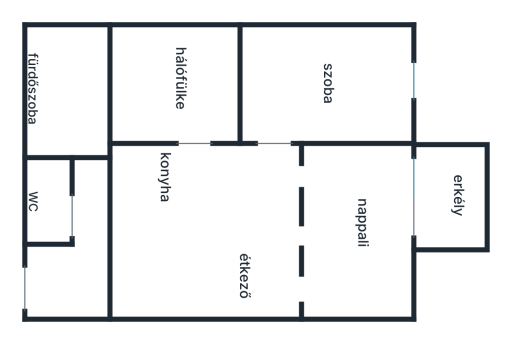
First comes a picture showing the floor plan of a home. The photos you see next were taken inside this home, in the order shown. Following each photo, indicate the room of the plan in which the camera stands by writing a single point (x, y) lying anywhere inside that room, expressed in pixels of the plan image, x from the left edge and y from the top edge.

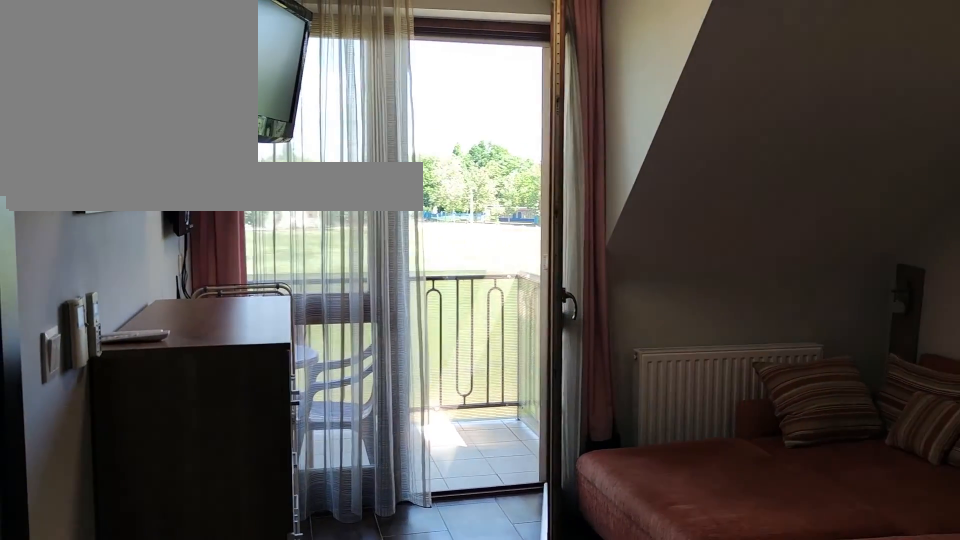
(364, 237)
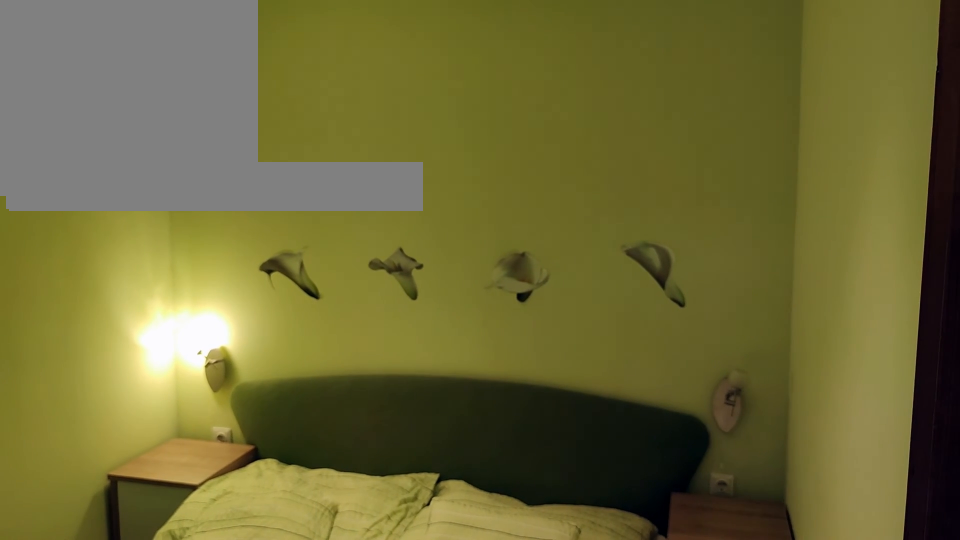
(168, 76)
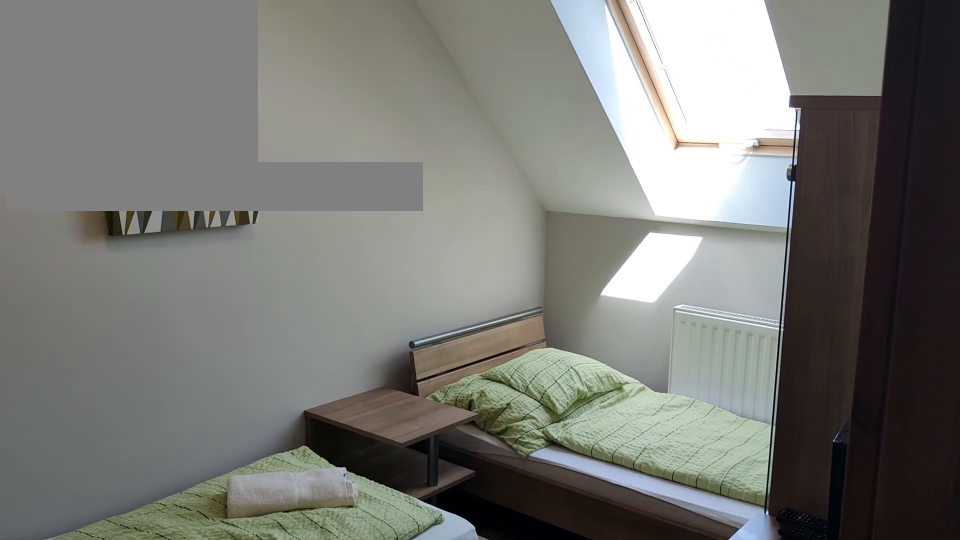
(328, 76)
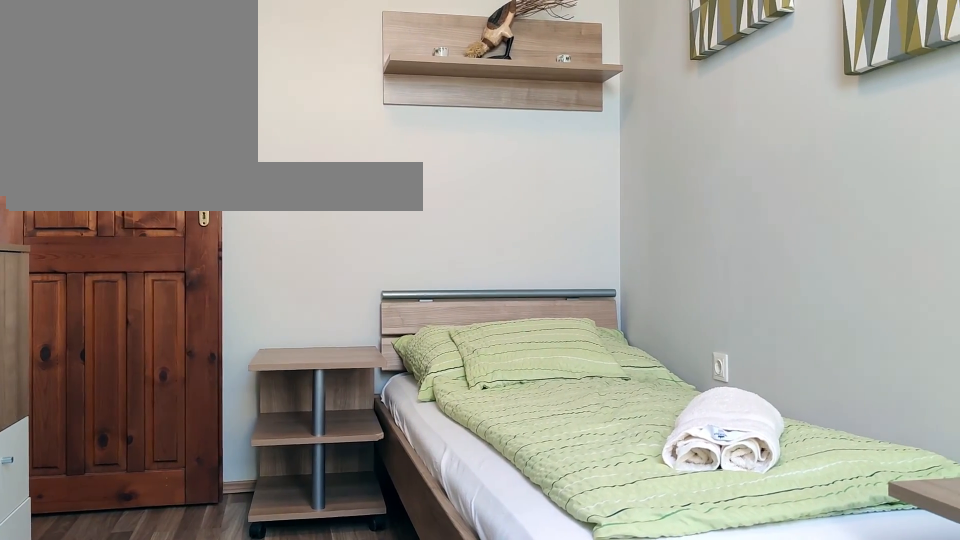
(328, 76)
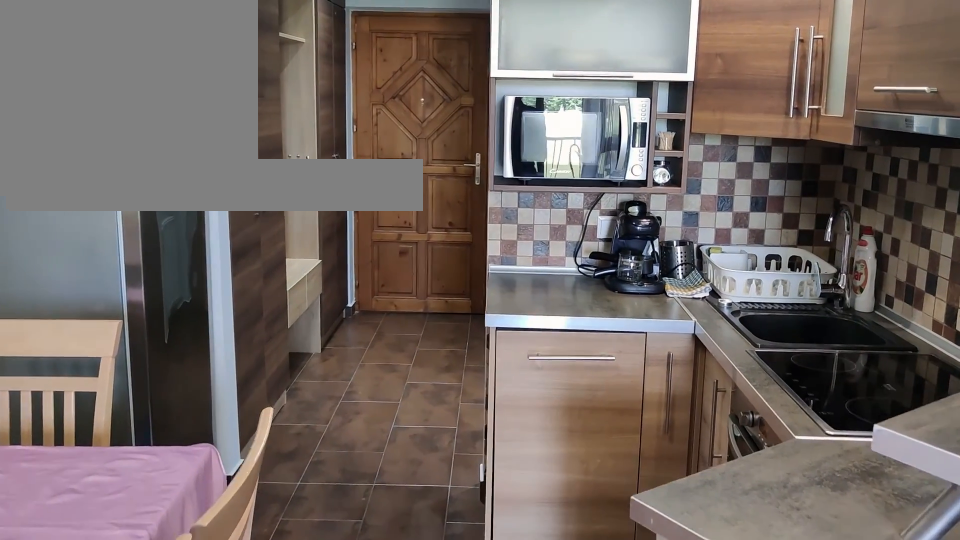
(200, 238)
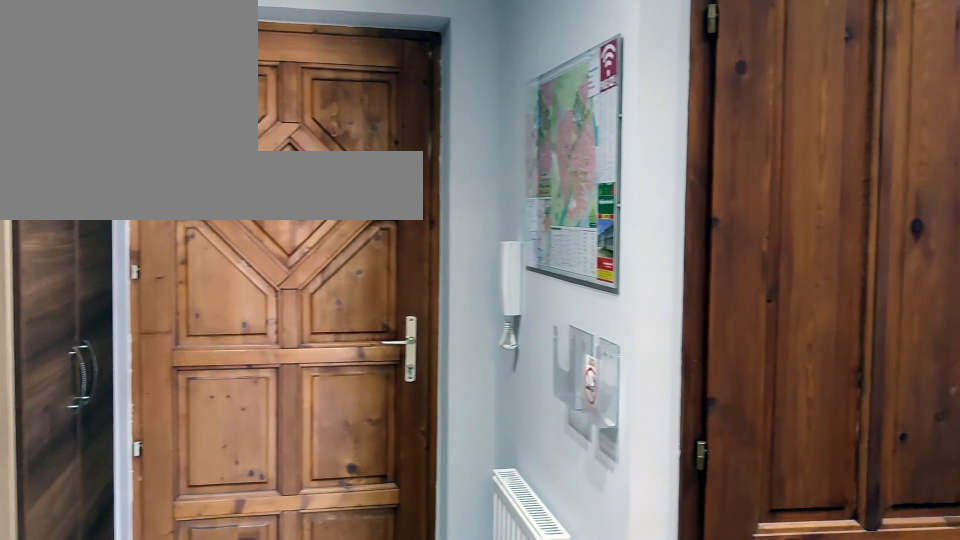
(47, 277)
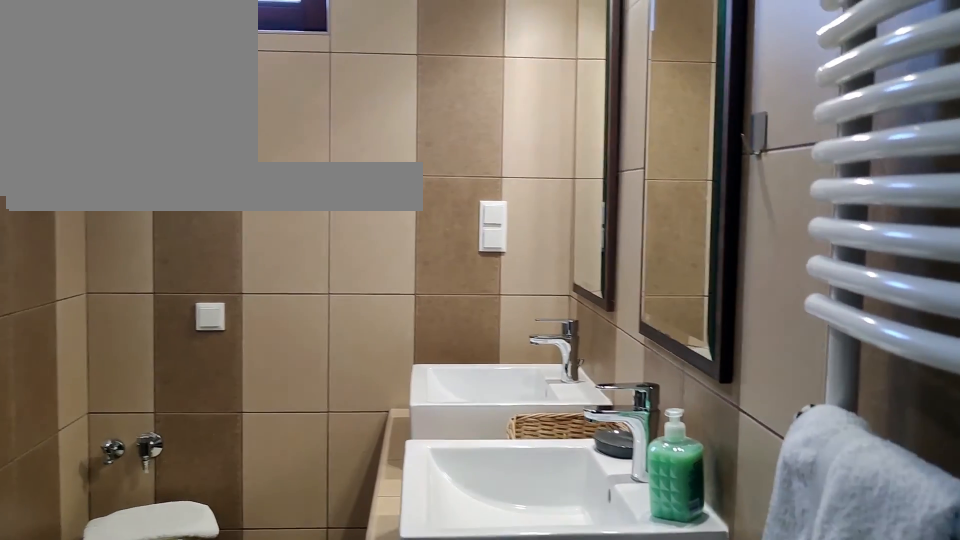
(46, 91)
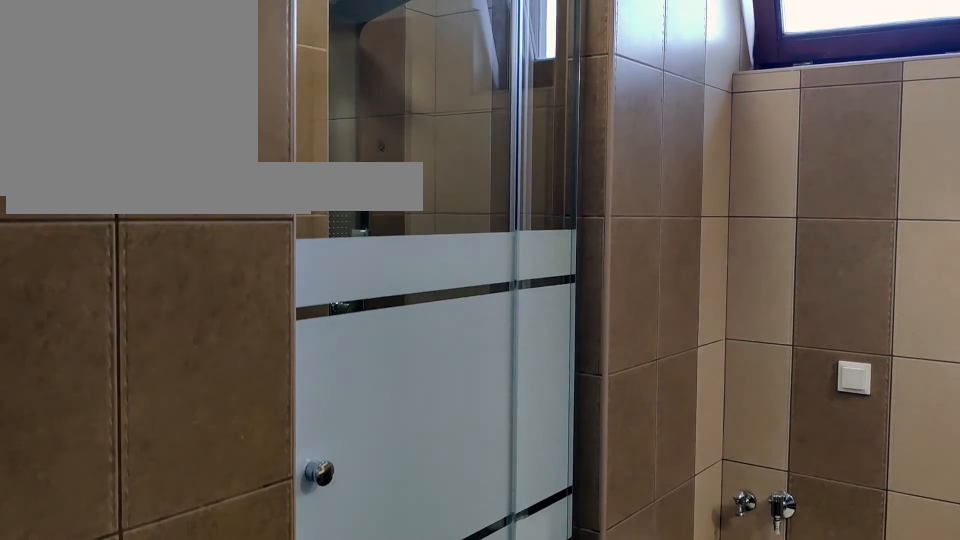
(46, 91)
